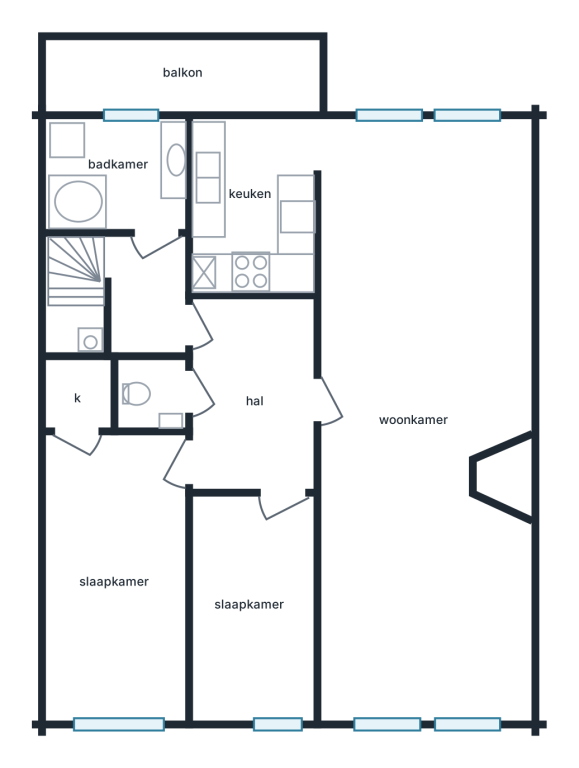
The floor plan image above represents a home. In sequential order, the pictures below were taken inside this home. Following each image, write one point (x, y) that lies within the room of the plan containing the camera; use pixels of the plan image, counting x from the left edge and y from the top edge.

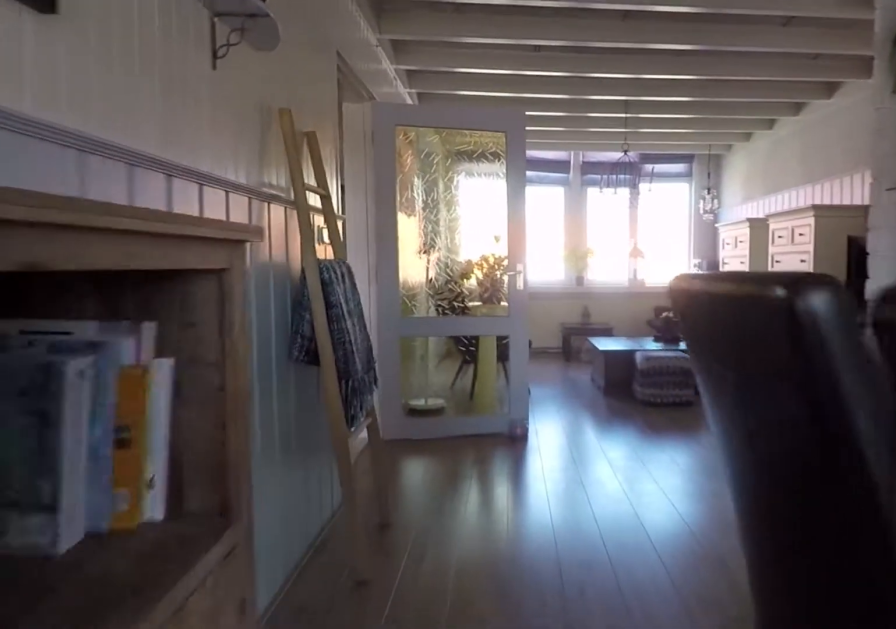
(423, 416)
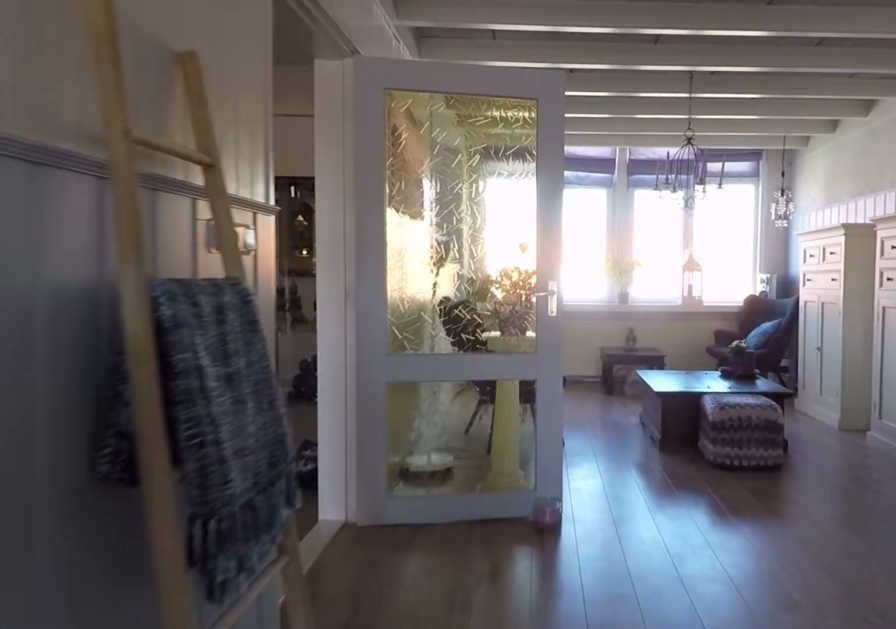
(423, 416)
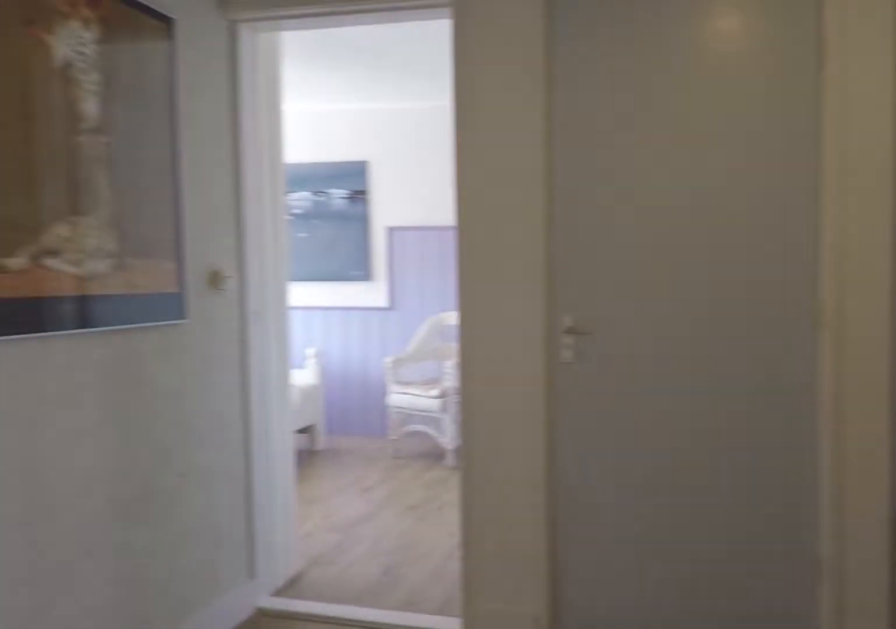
(253, 395)
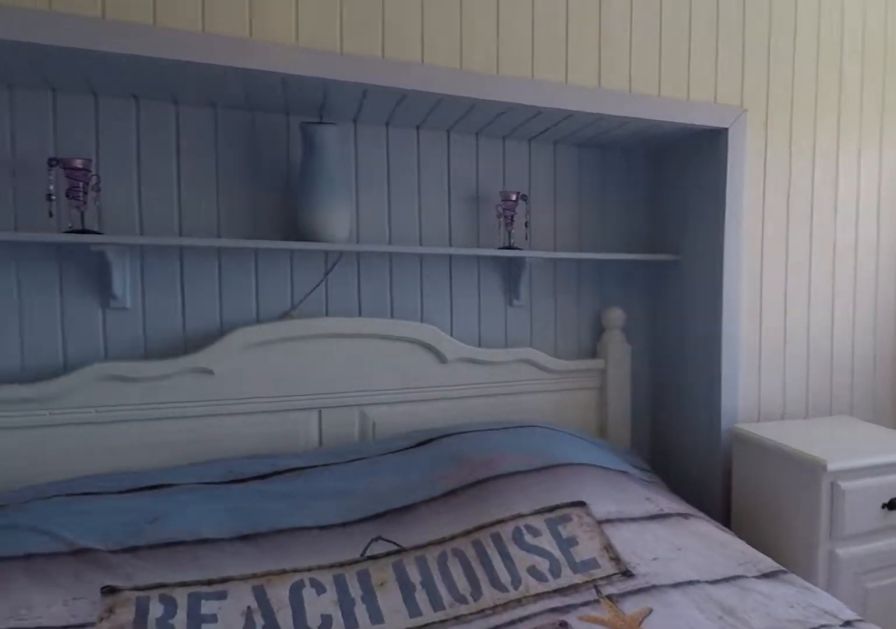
(117, 575)
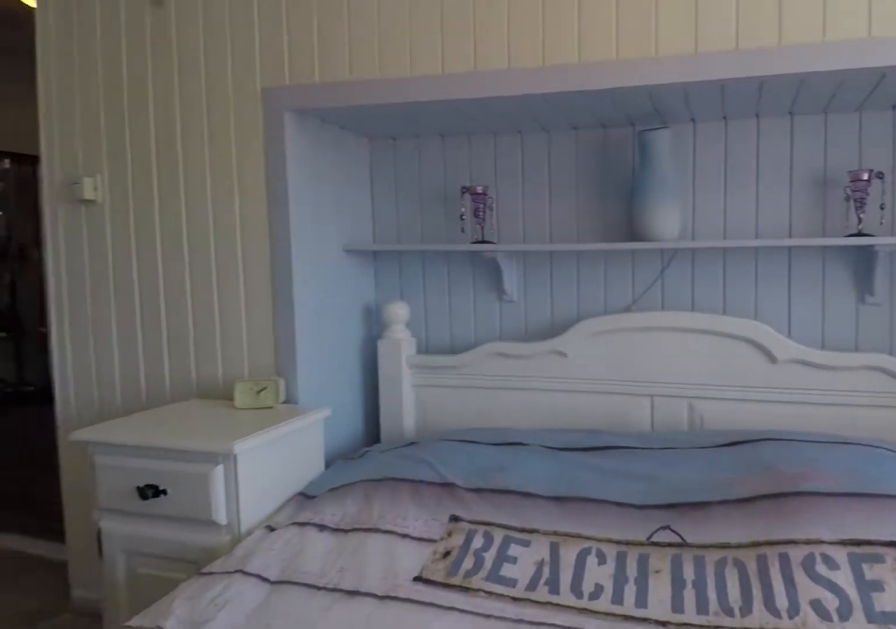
(117, 575)
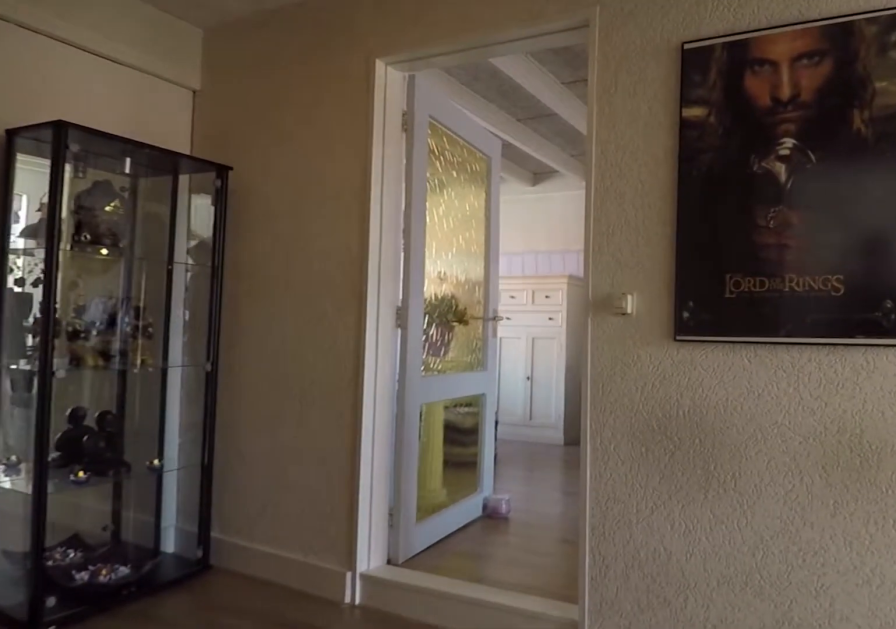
(253, 395)
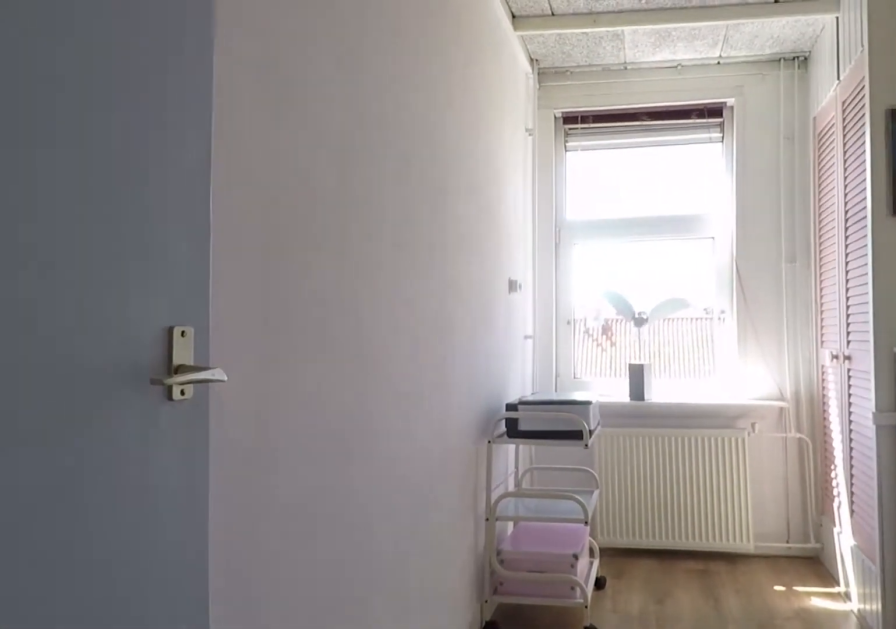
(253, 607)
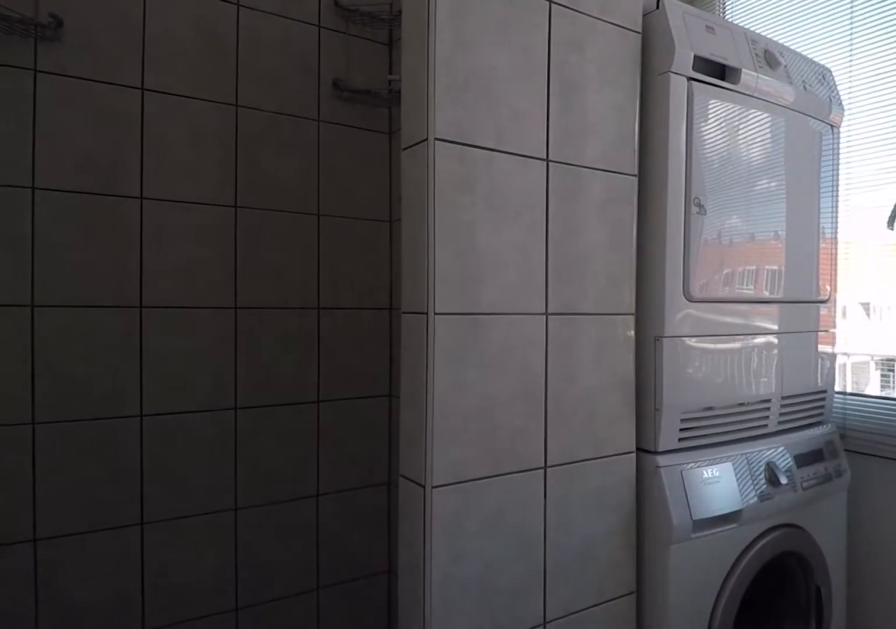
(117, 175)
